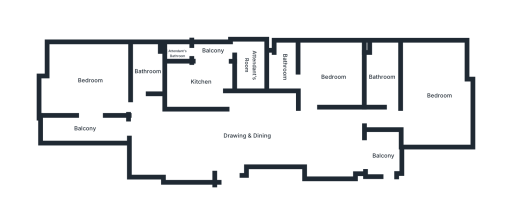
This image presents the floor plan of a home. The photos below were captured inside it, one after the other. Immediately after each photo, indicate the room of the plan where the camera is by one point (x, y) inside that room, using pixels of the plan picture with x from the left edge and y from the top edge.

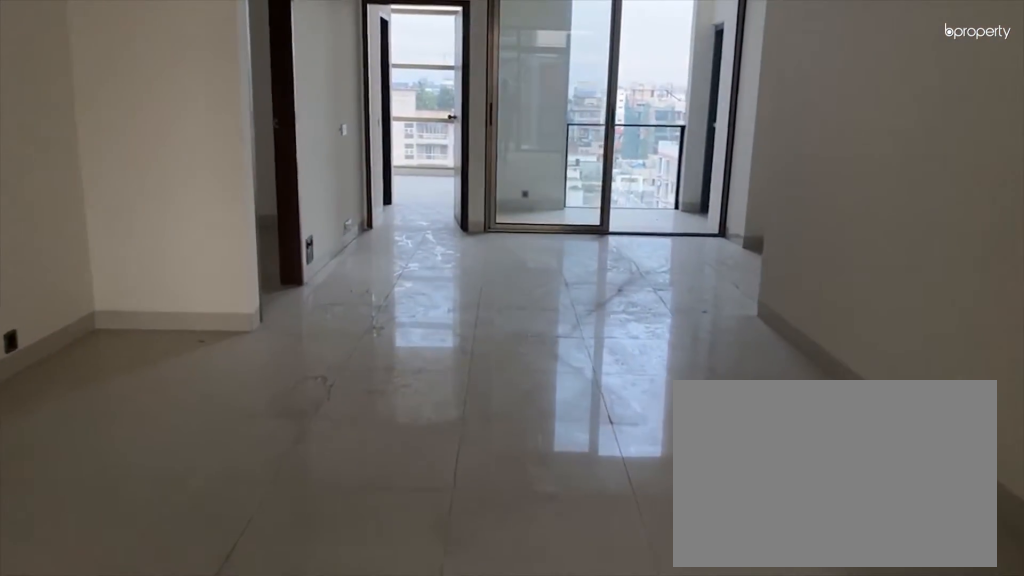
(232, 141)
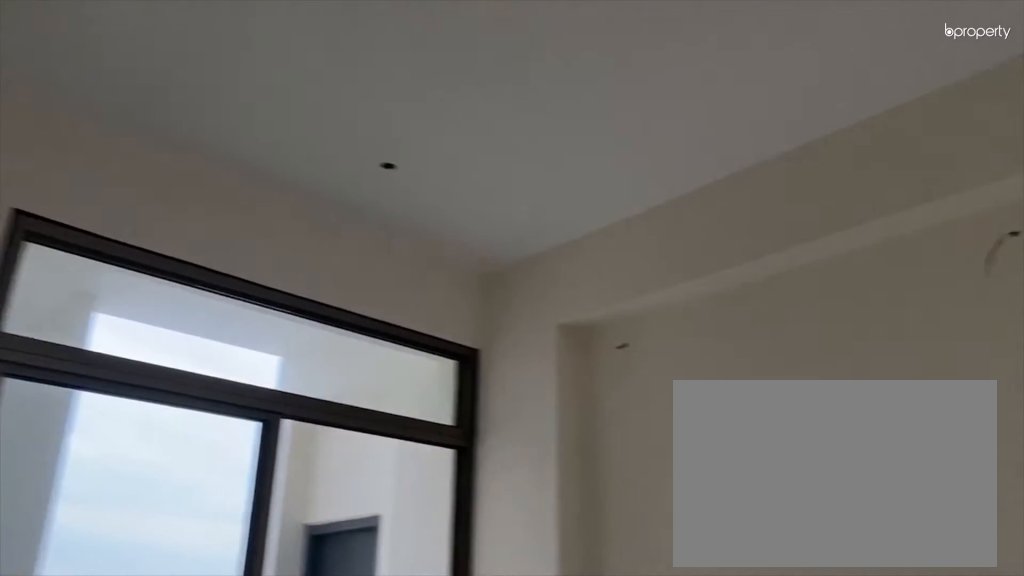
(322, 141)
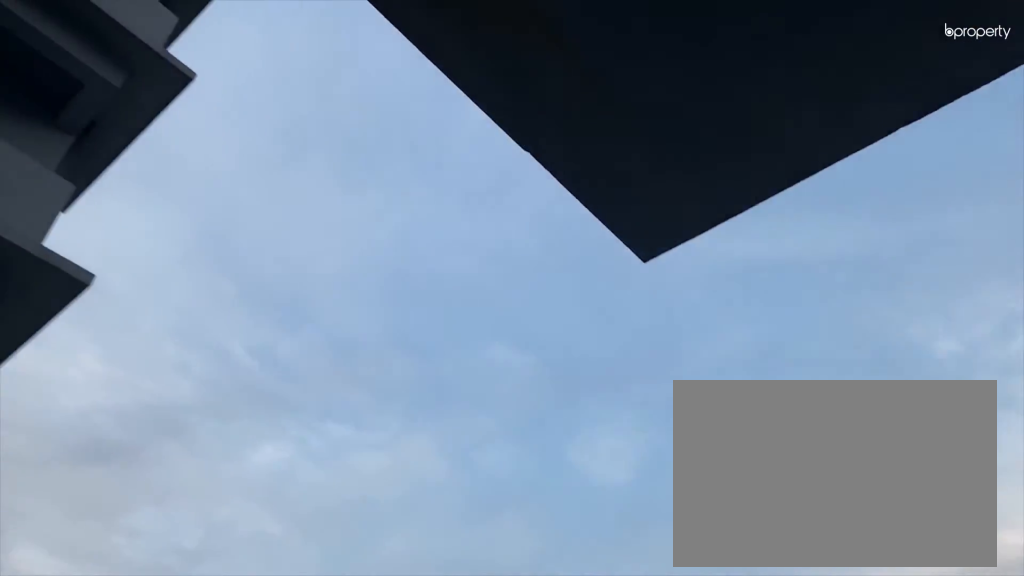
(84, 128)
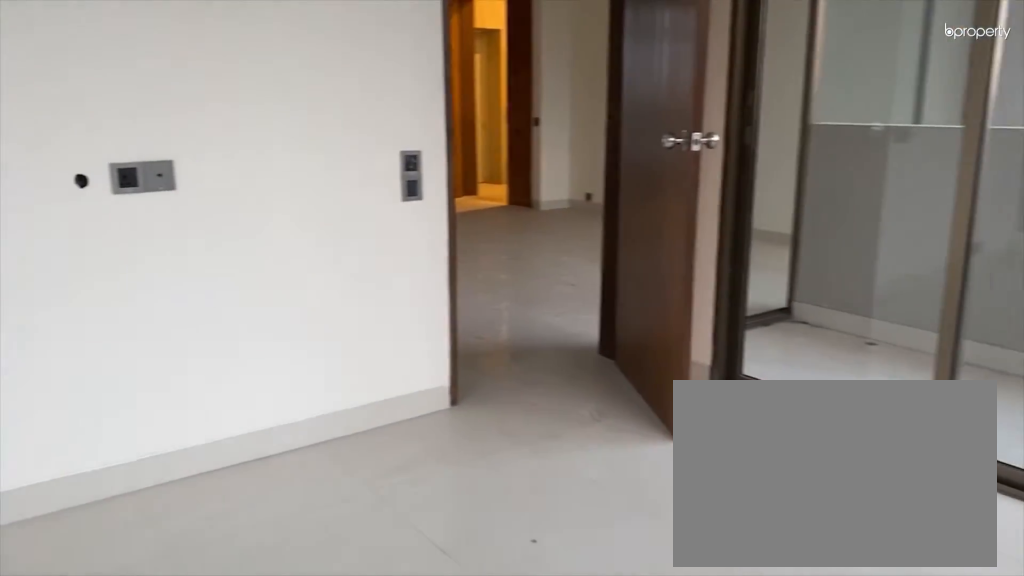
(90, 80)
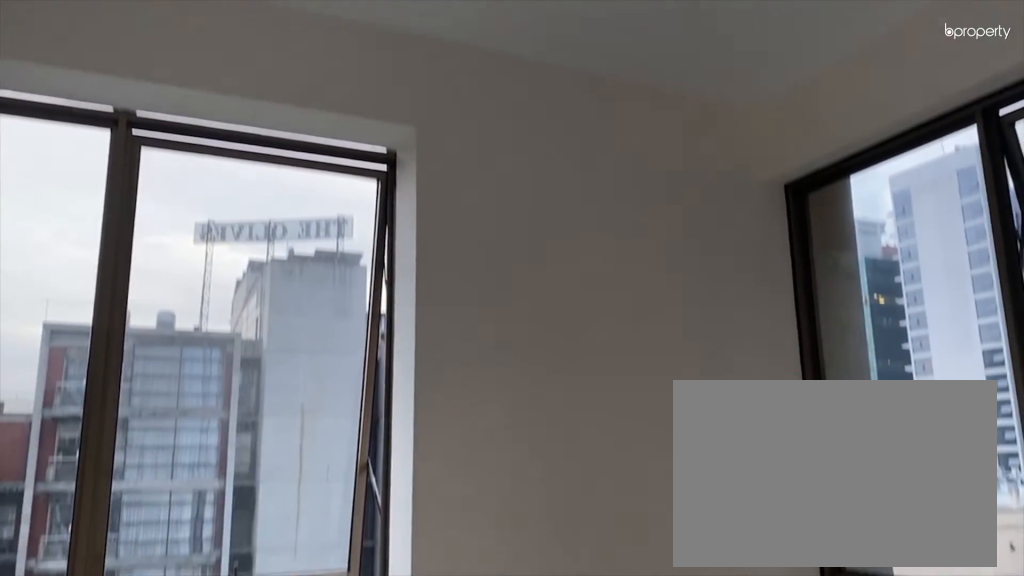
(90, 80)
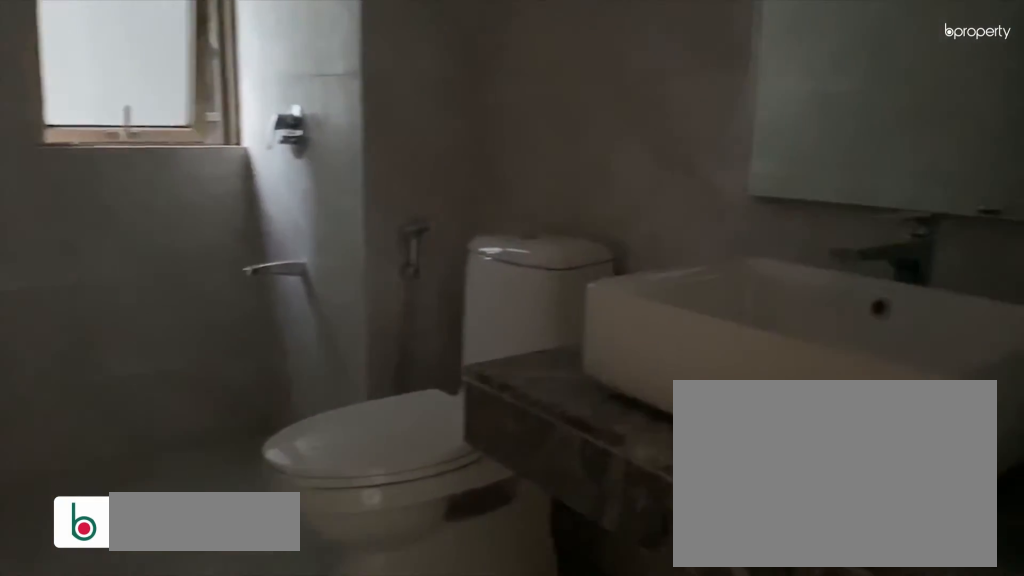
(147, 74)
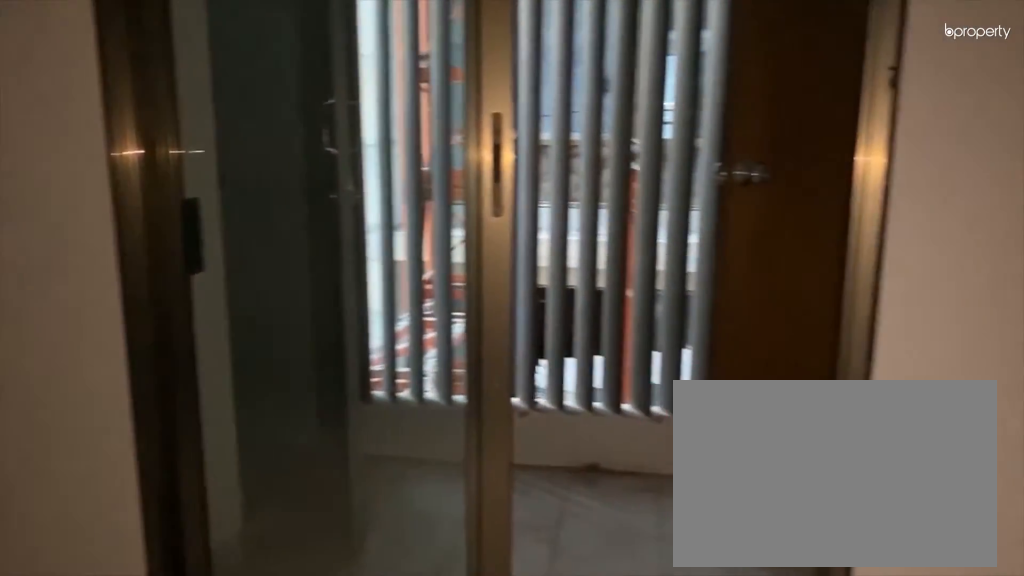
(201, 83)
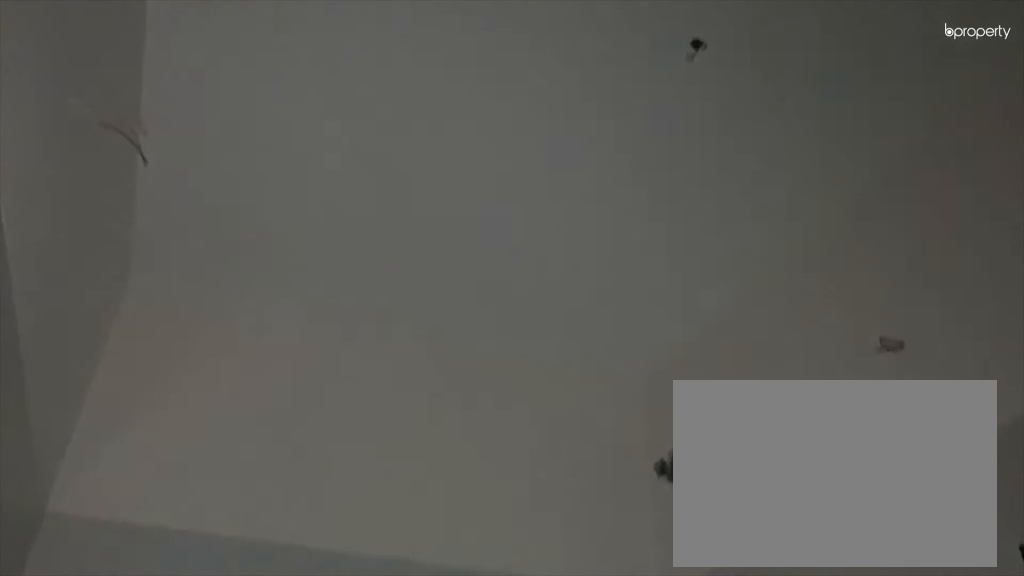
(201, 83)
